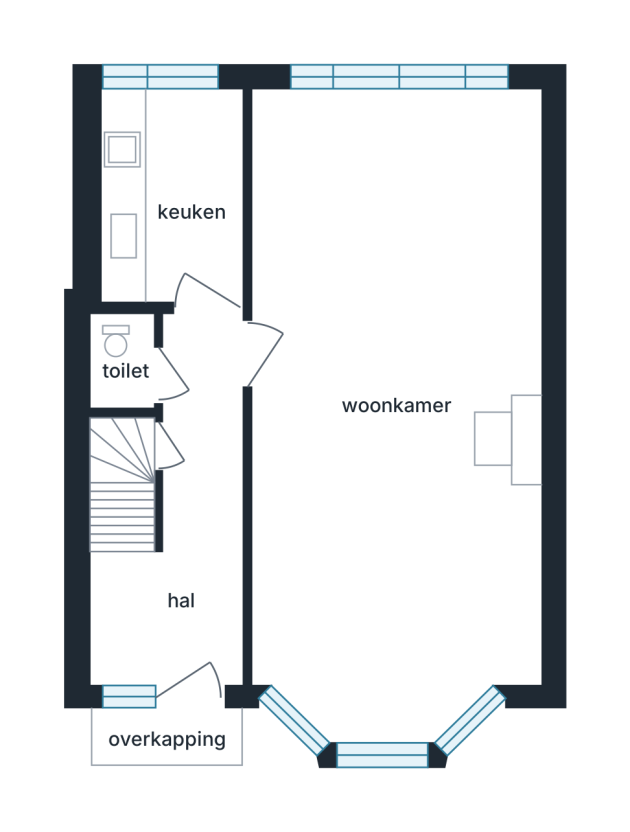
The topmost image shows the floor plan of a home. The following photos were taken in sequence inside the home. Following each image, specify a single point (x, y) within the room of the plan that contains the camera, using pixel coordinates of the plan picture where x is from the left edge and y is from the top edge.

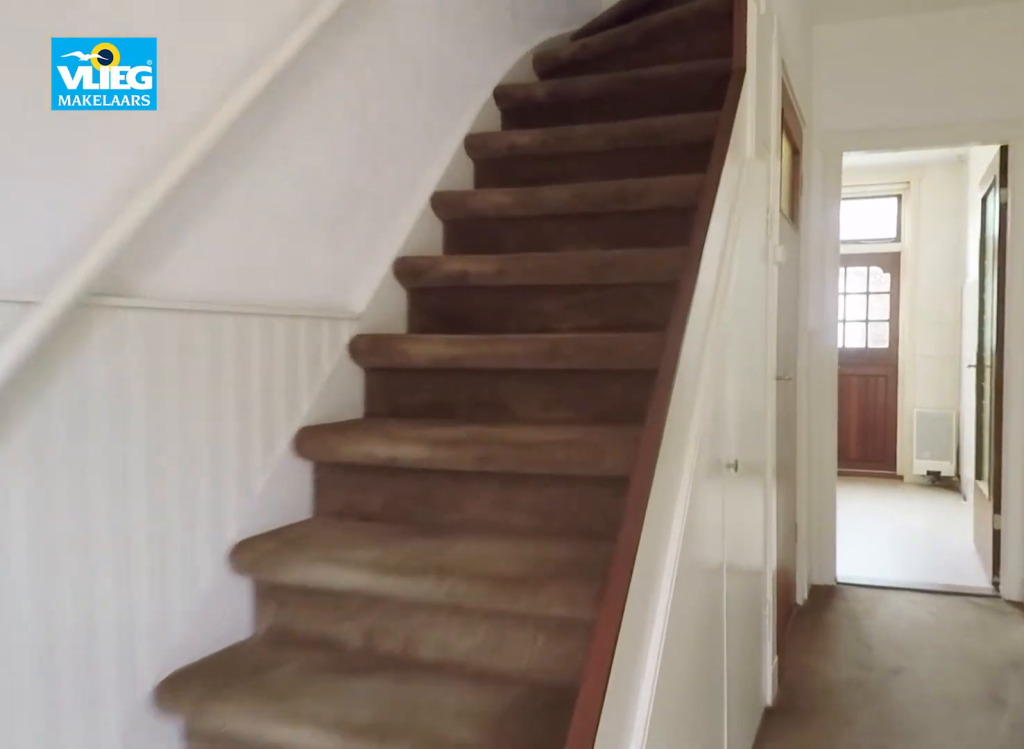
(184, 527)
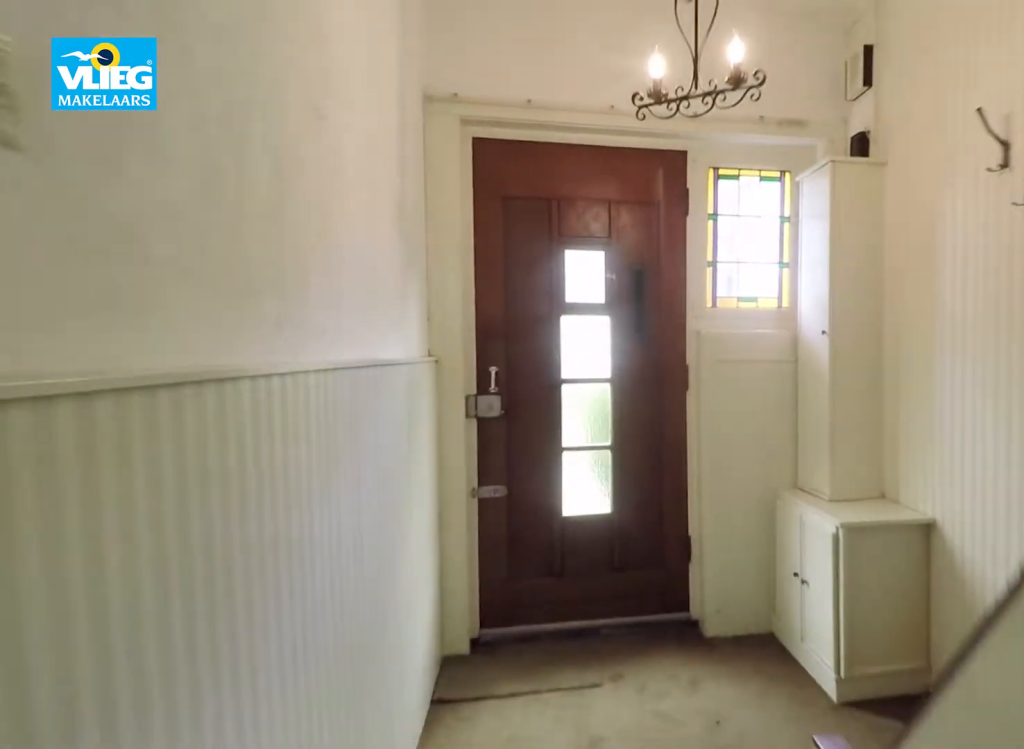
(184, 527)
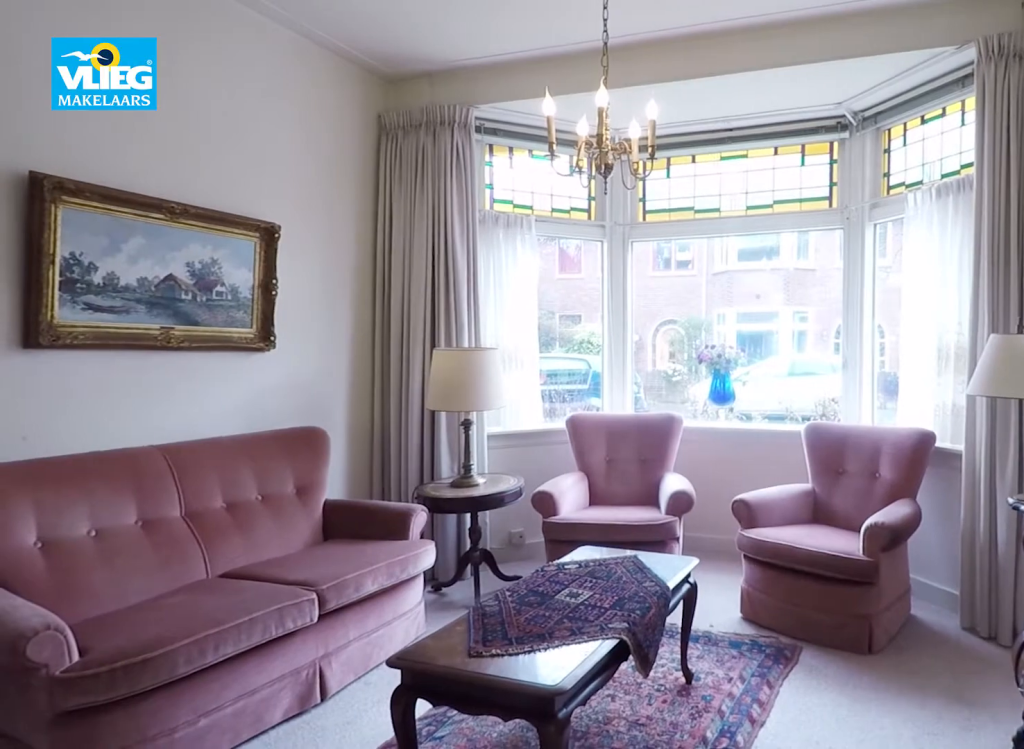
(387, 149)
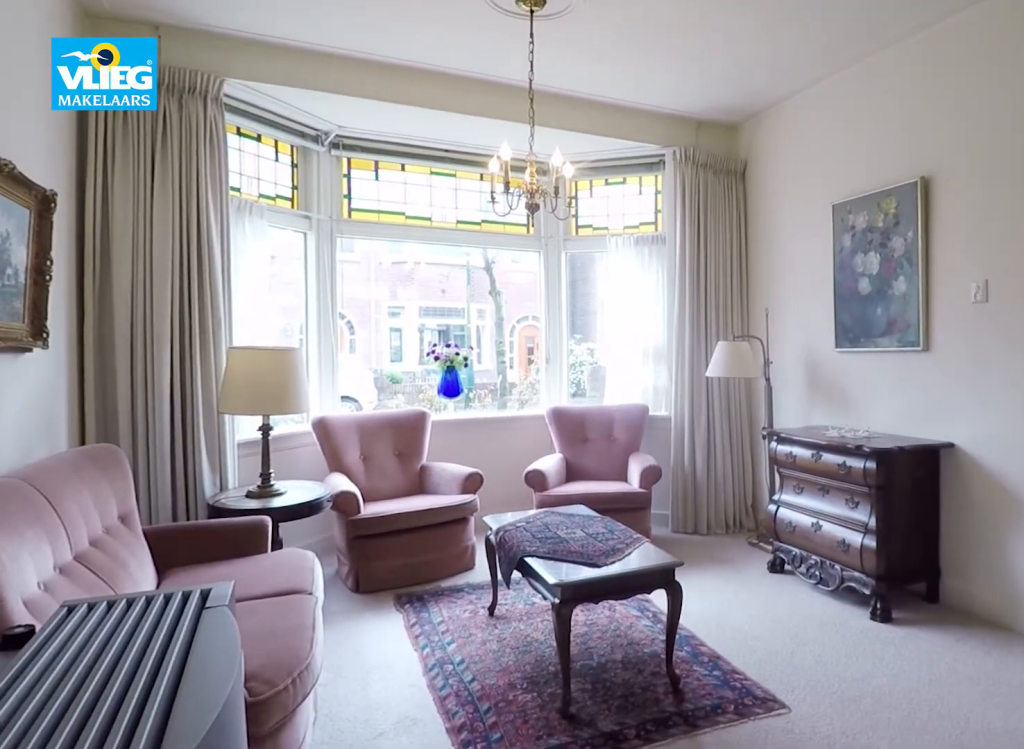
(387, 149)
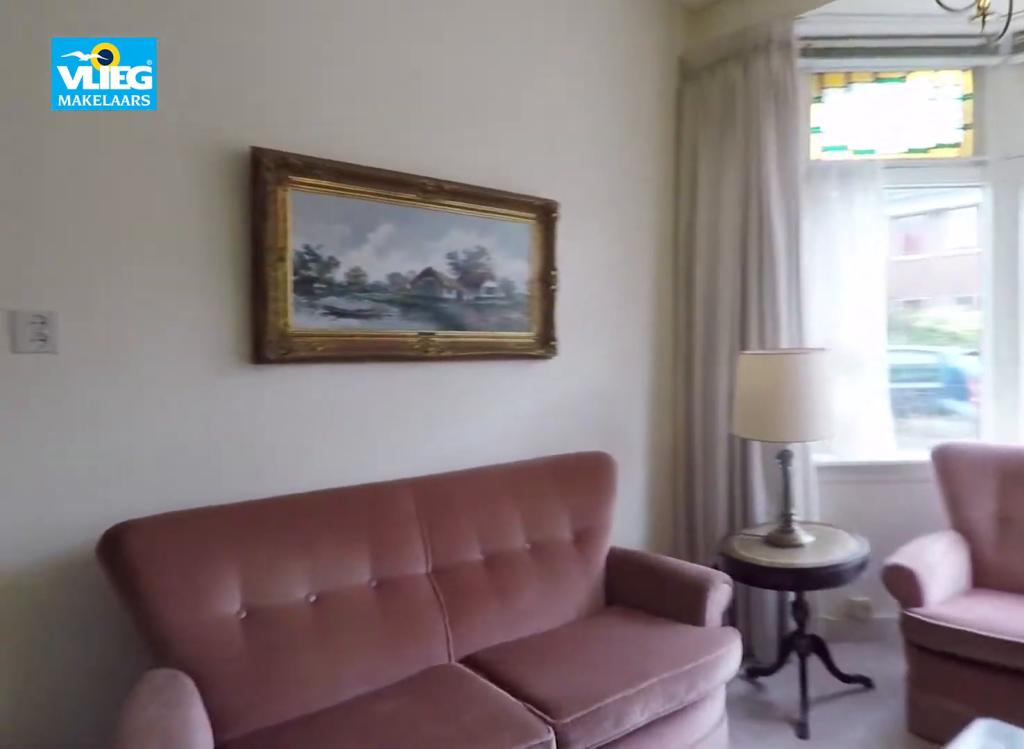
(387, 149)
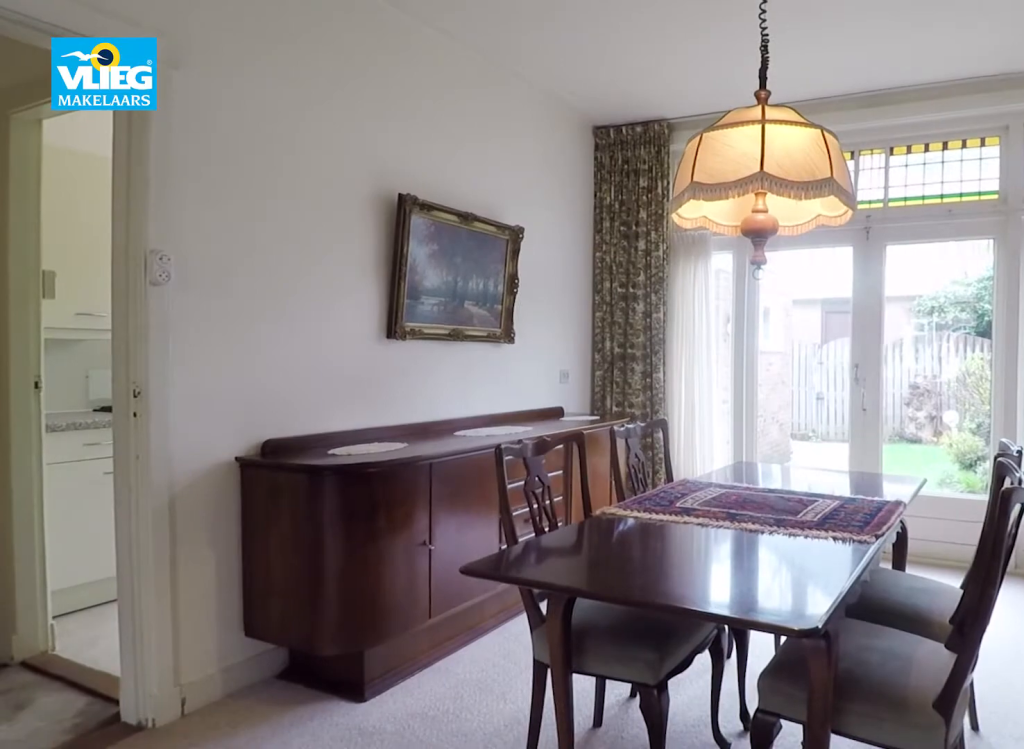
(387, 149)
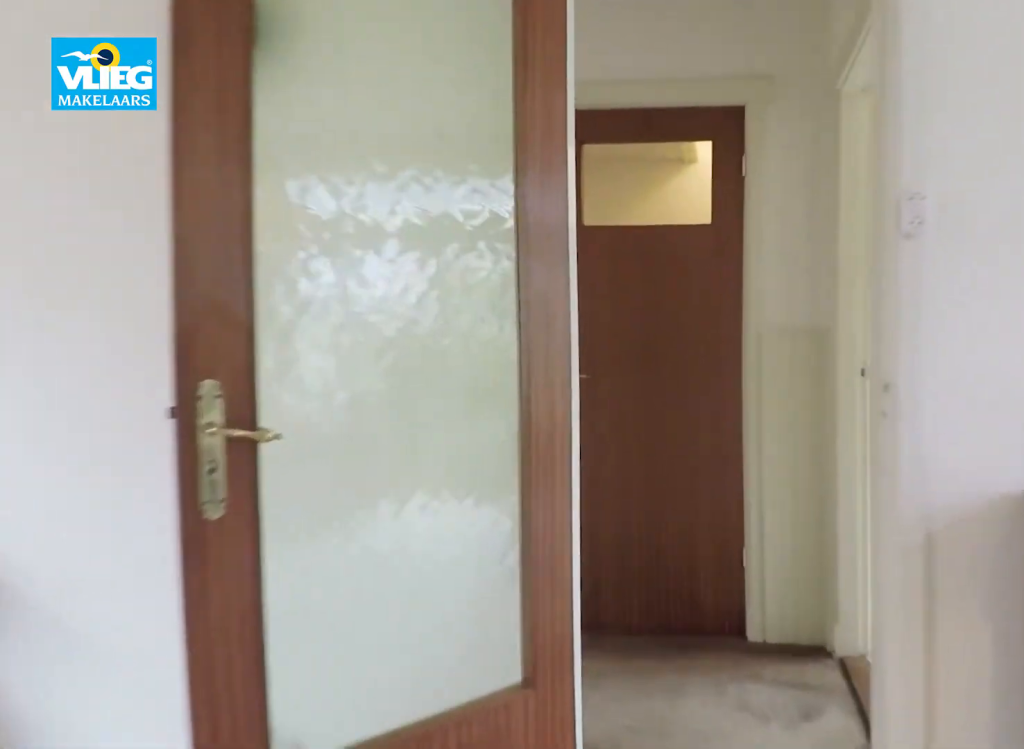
(387, 149)
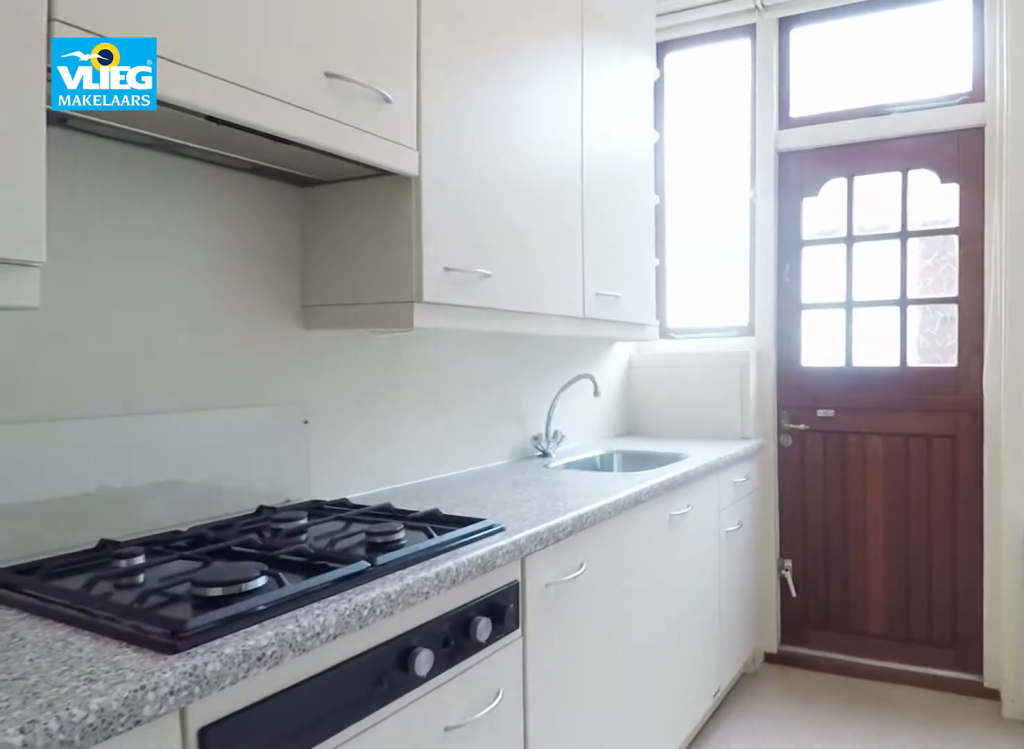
(172, 194)
